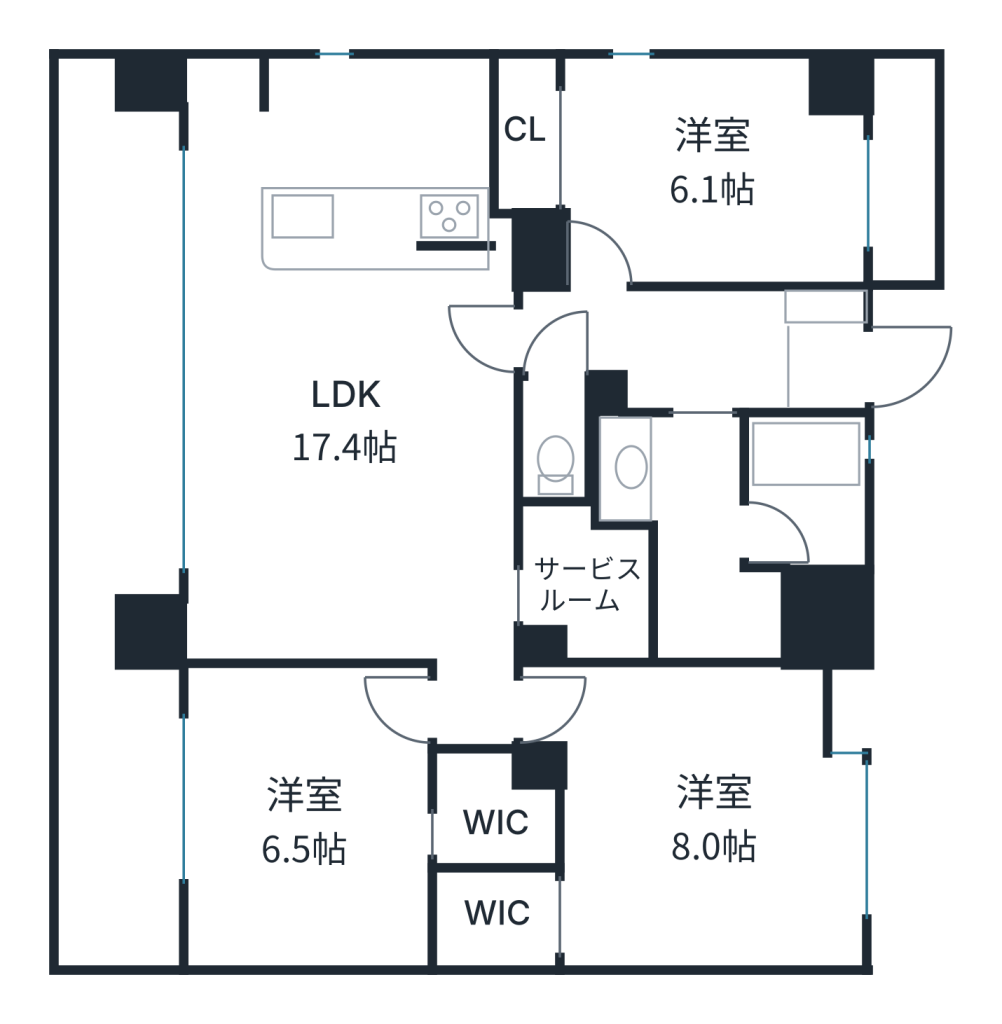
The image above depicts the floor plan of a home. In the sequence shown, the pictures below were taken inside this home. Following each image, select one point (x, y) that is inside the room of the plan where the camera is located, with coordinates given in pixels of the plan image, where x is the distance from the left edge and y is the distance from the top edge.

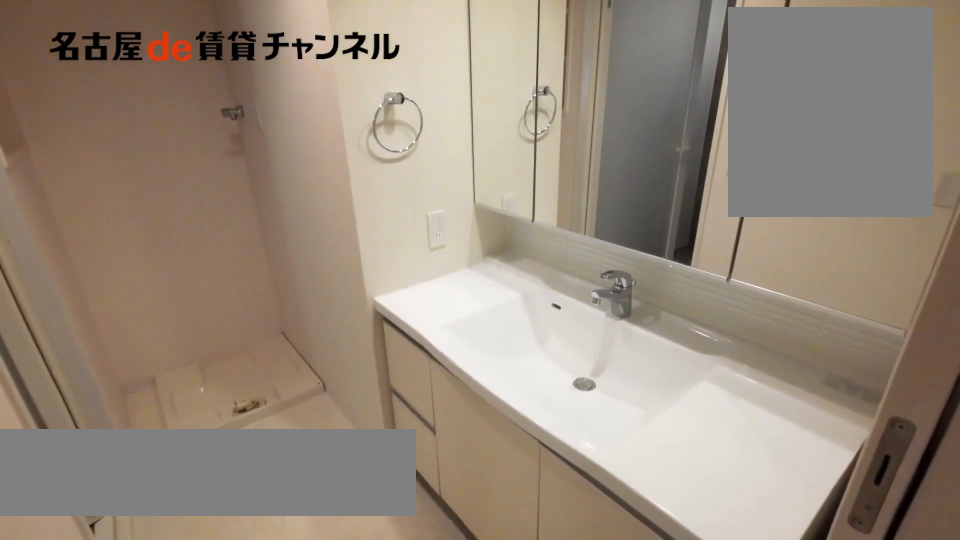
(692, 531)
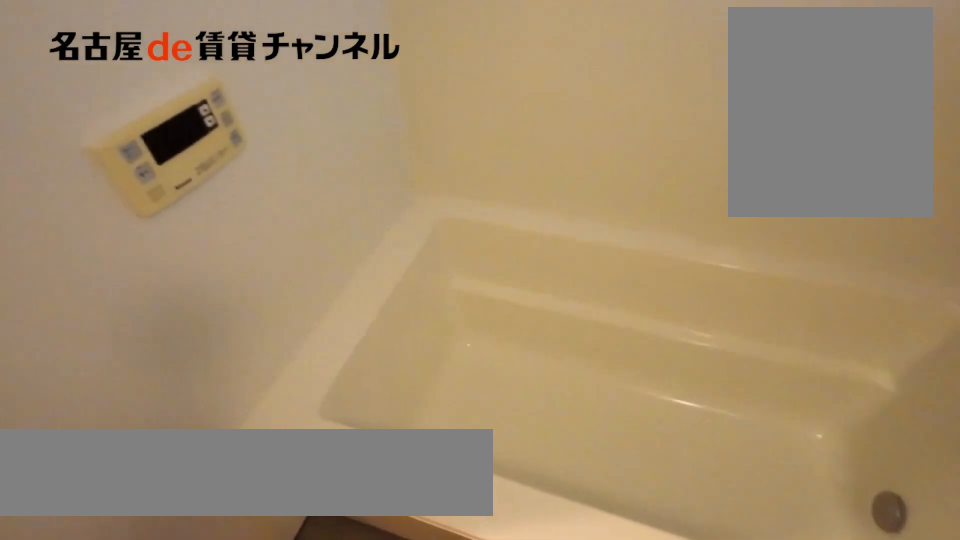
(802, 490)
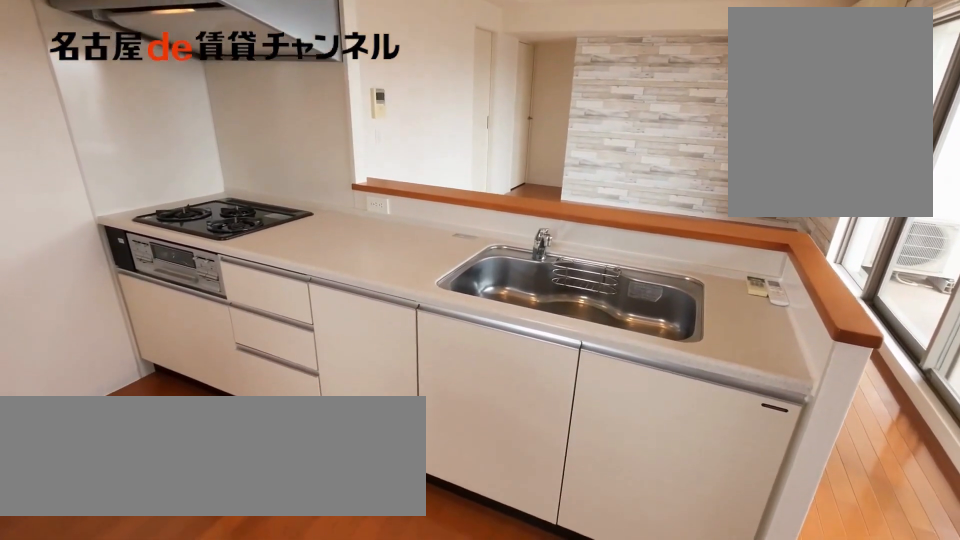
(345, 358)
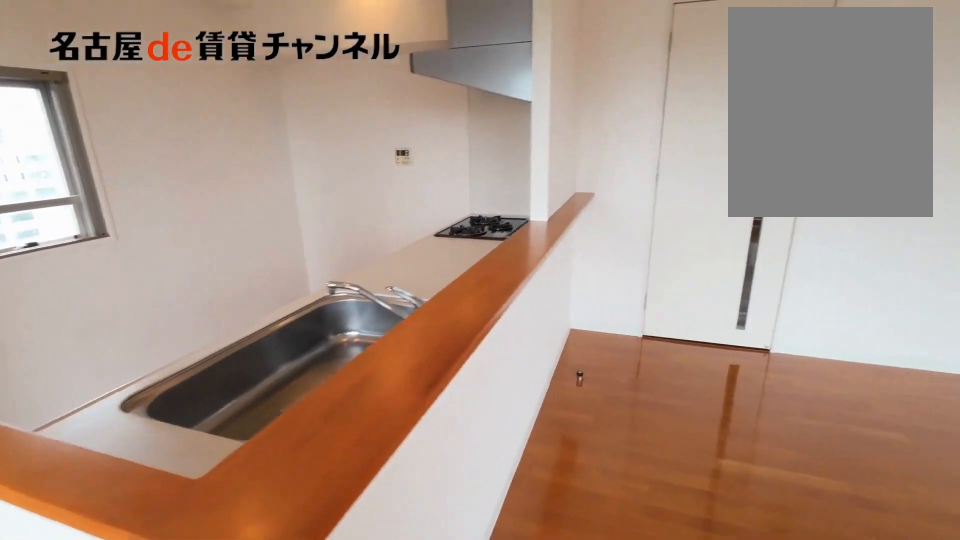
(345, 358)
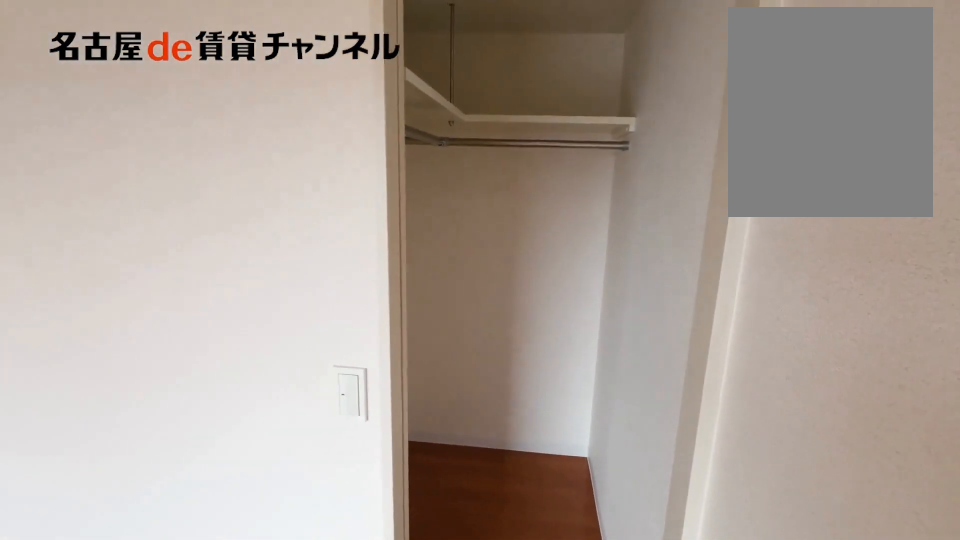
(340, 832)
